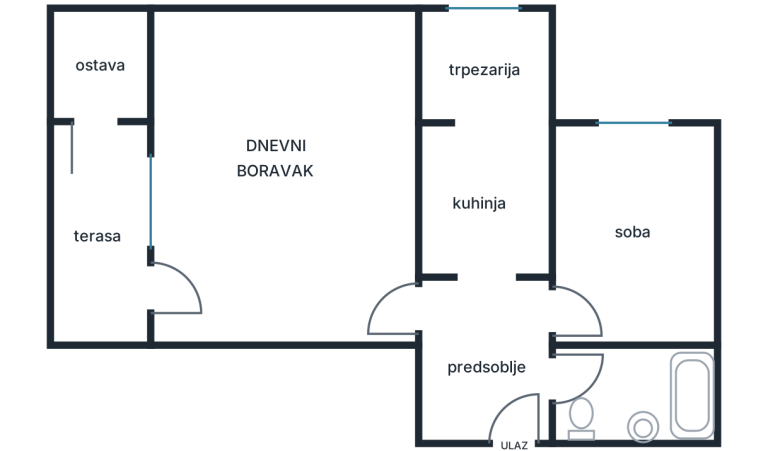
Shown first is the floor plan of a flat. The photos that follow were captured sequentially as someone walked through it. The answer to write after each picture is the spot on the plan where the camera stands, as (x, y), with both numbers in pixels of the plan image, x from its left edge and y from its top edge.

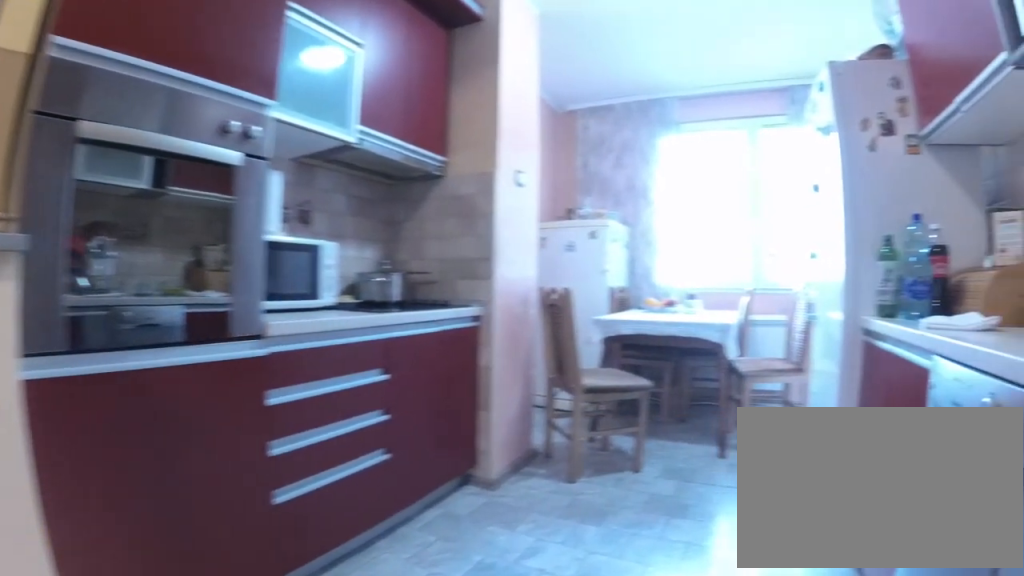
(504, 312)
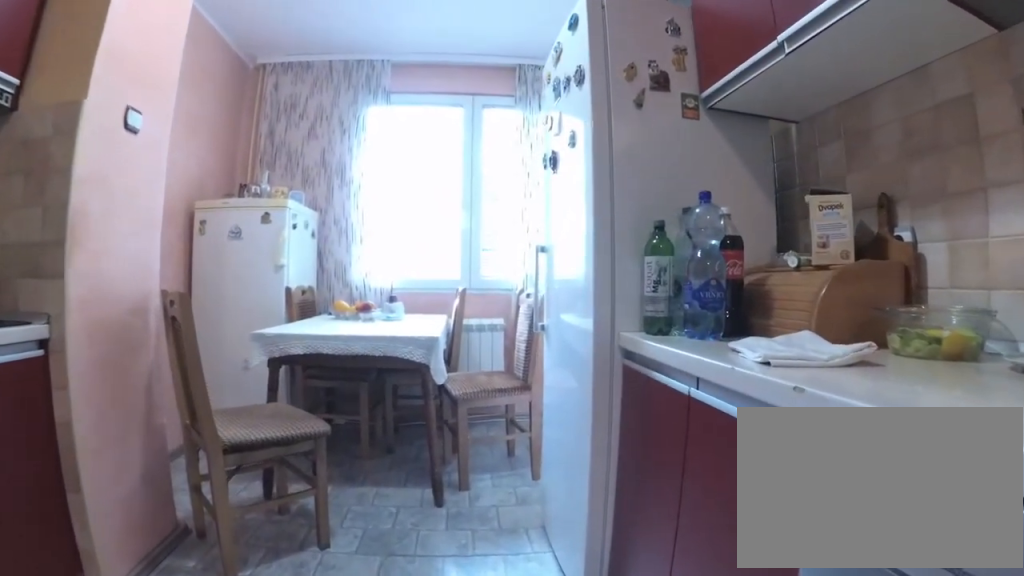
(498, 262)
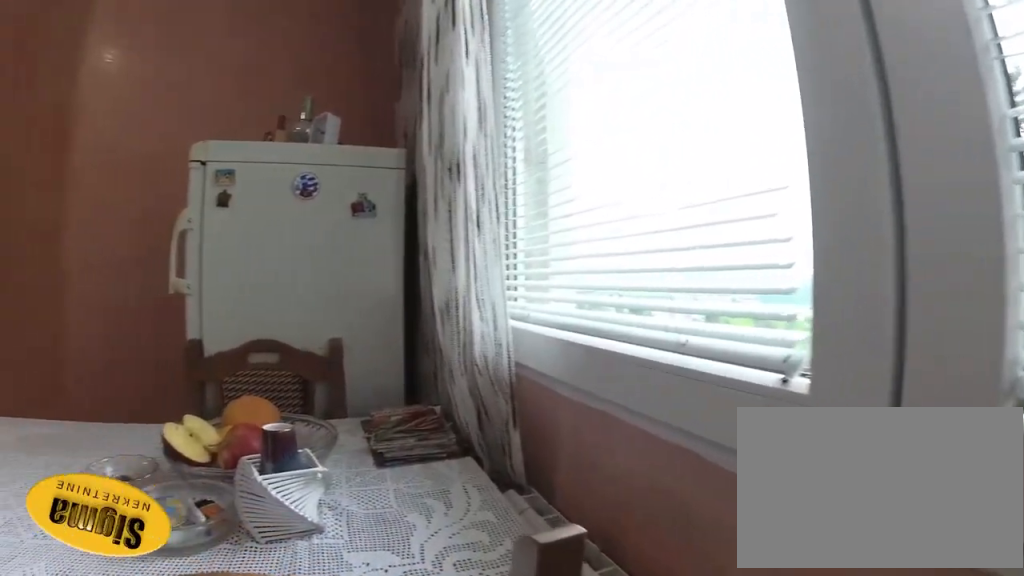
(512, 53)
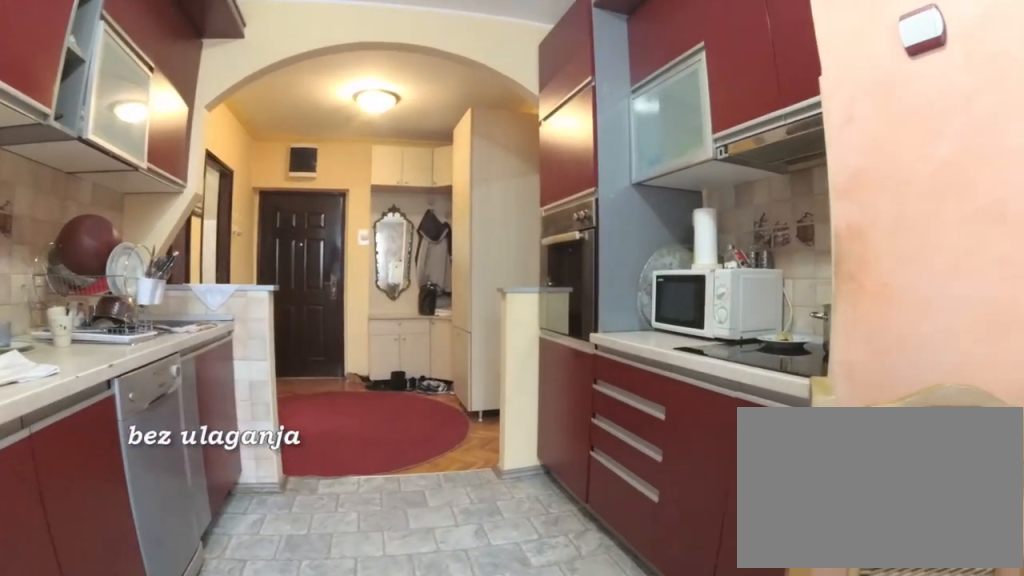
(485, 85)
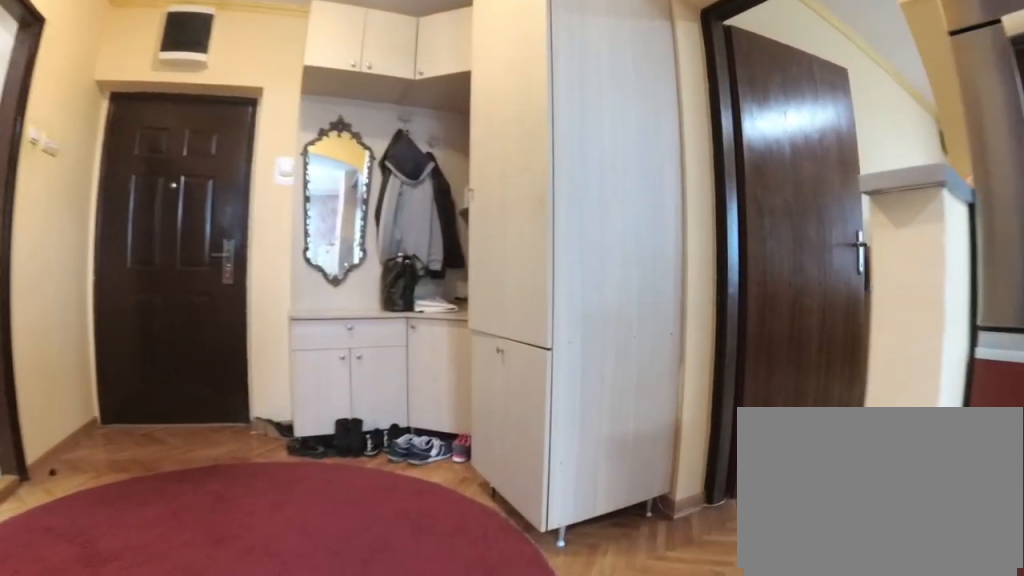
(485, 243)
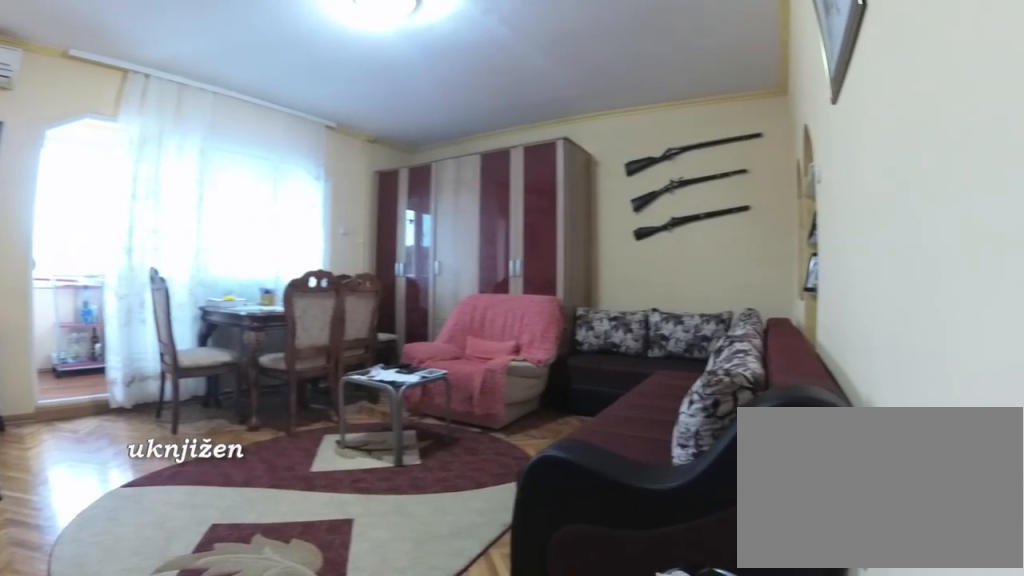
(420, 300)
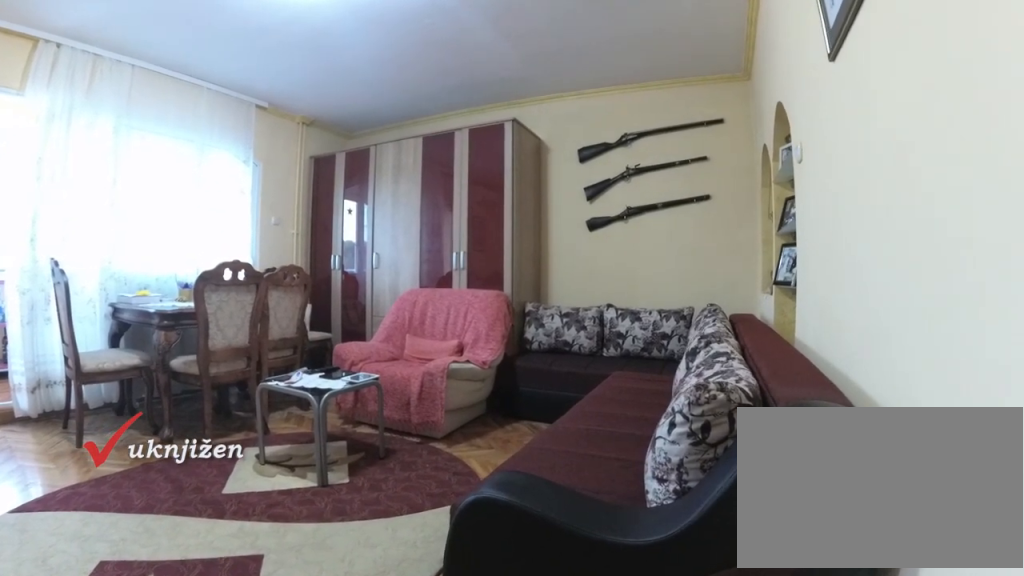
(403, 289)
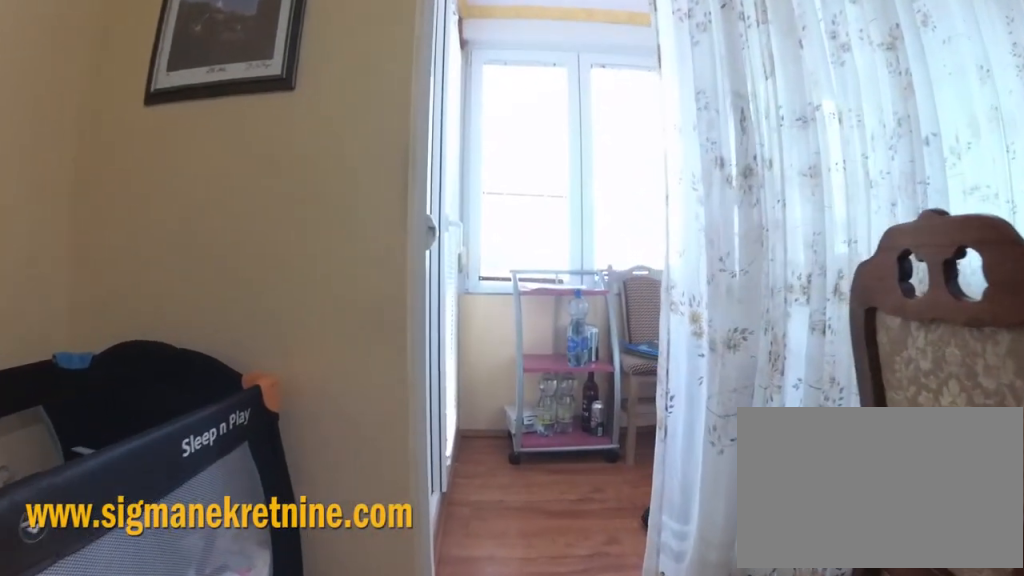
(246, 282)
